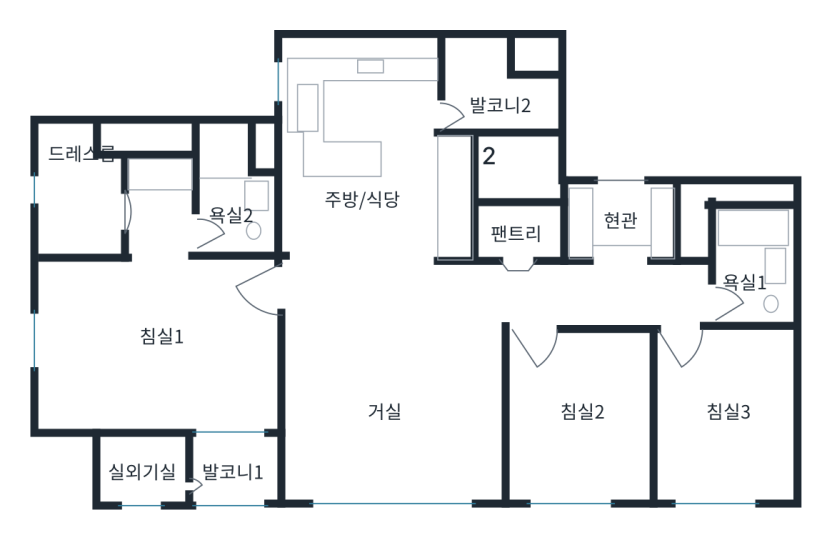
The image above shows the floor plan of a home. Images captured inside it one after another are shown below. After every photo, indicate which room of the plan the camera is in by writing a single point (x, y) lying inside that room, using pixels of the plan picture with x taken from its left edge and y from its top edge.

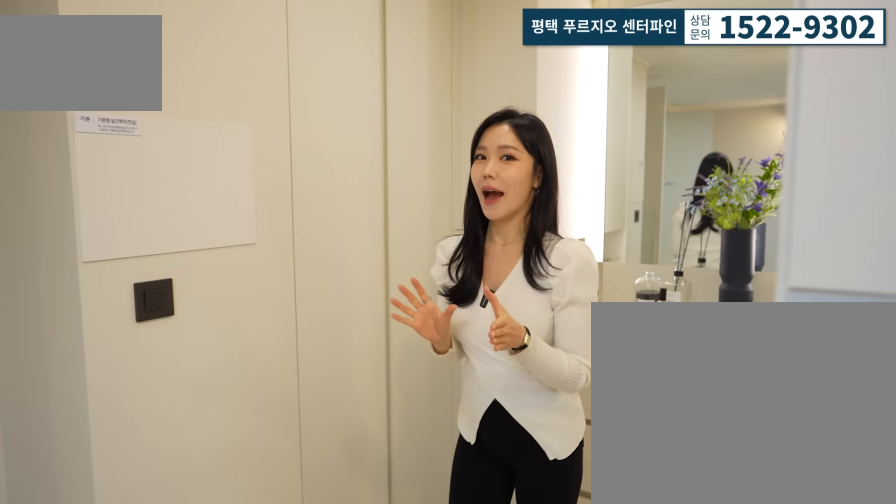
(100, 343)
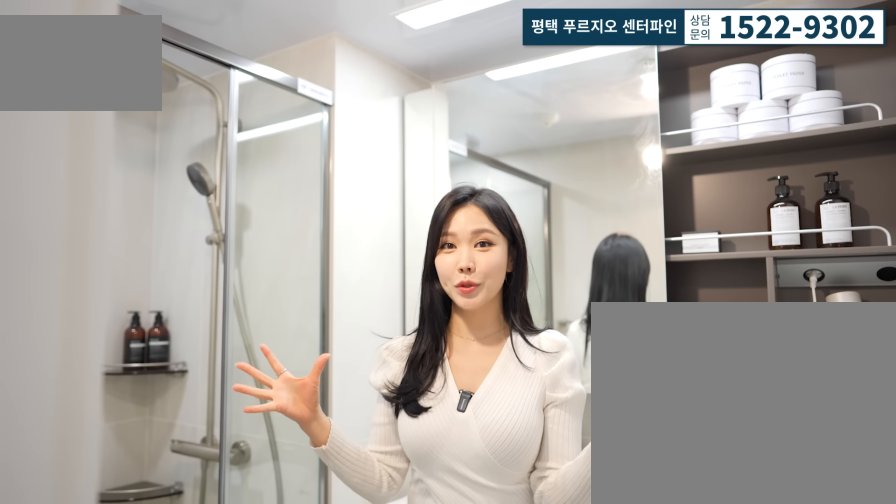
(228, 211)
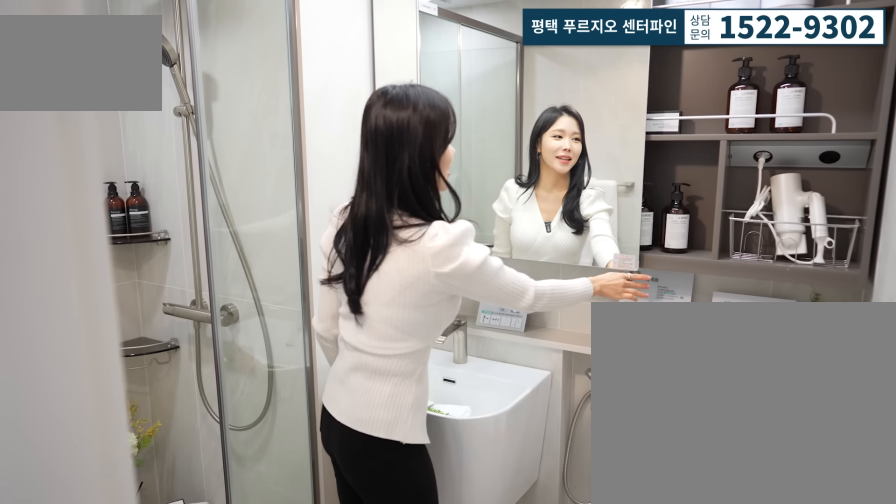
(228, 211)
